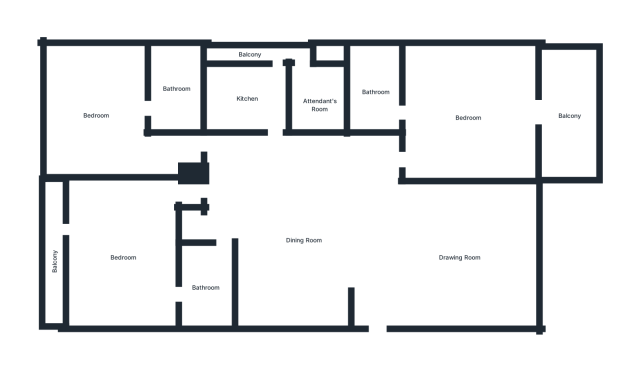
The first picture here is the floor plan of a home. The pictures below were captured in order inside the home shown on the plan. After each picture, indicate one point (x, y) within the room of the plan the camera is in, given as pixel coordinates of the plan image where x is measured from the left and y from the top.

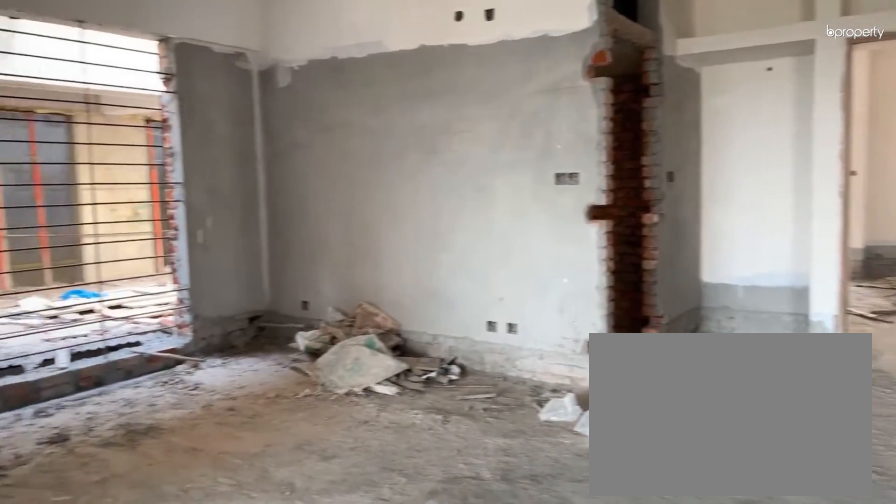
(303, 240)
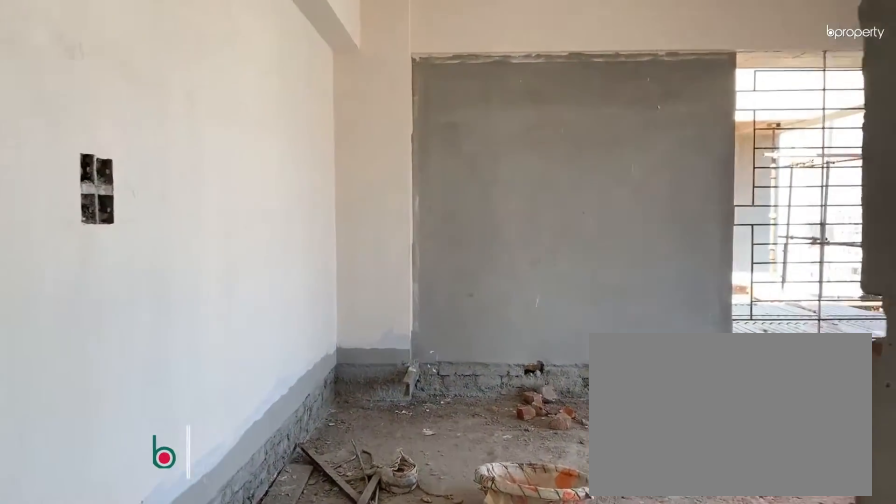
(95, 117)
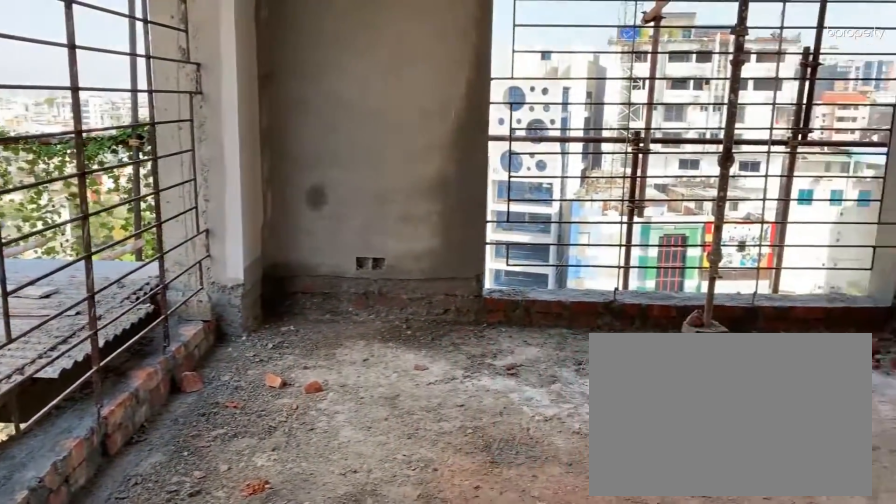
(95, 117)
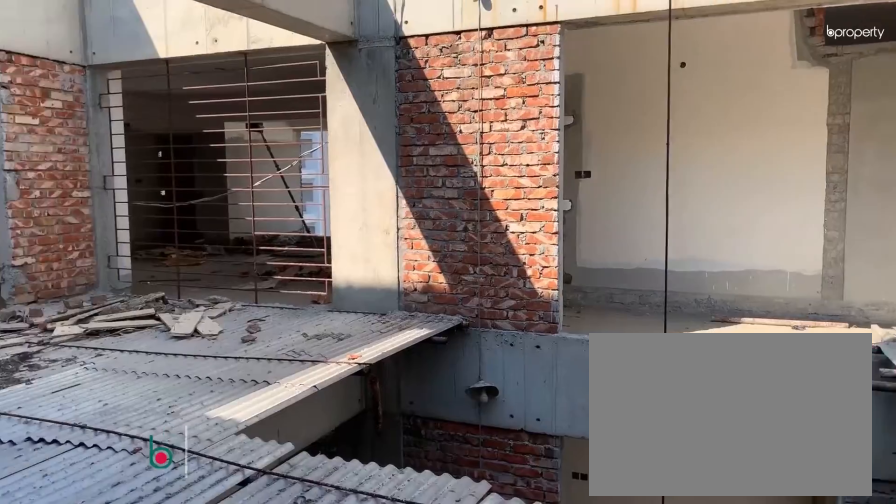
(52, 225)
